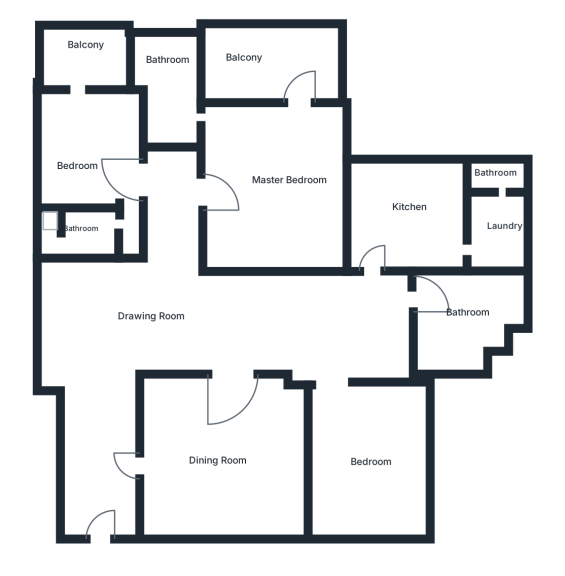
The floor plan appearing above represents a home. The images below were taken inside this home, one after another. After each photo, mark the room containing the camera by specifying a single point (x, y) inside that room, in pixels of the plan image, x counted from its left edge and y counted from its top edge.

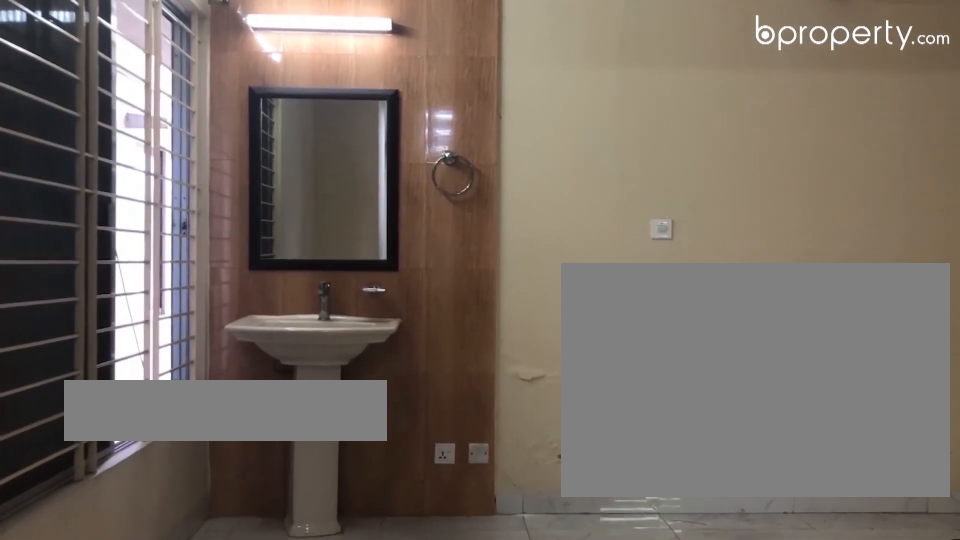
(191, 323)
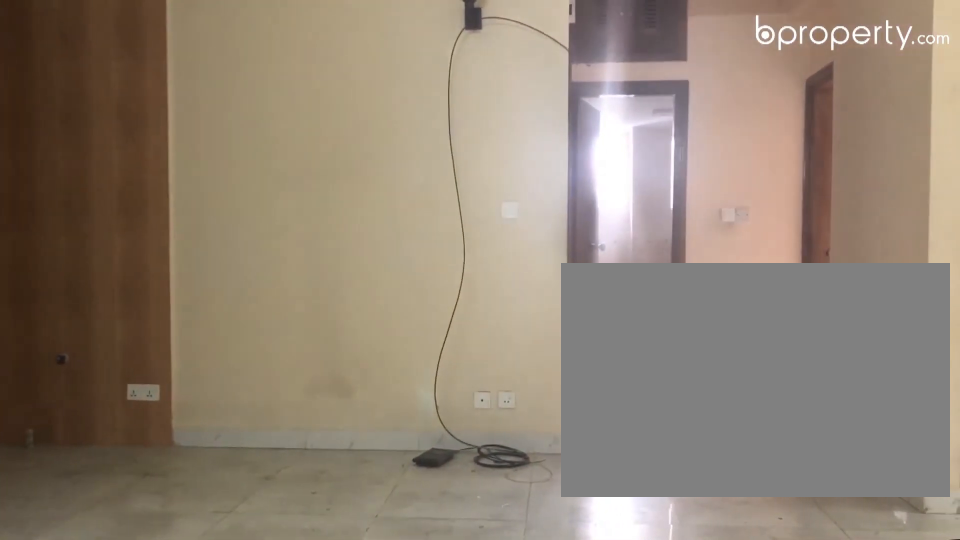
(191, 323)
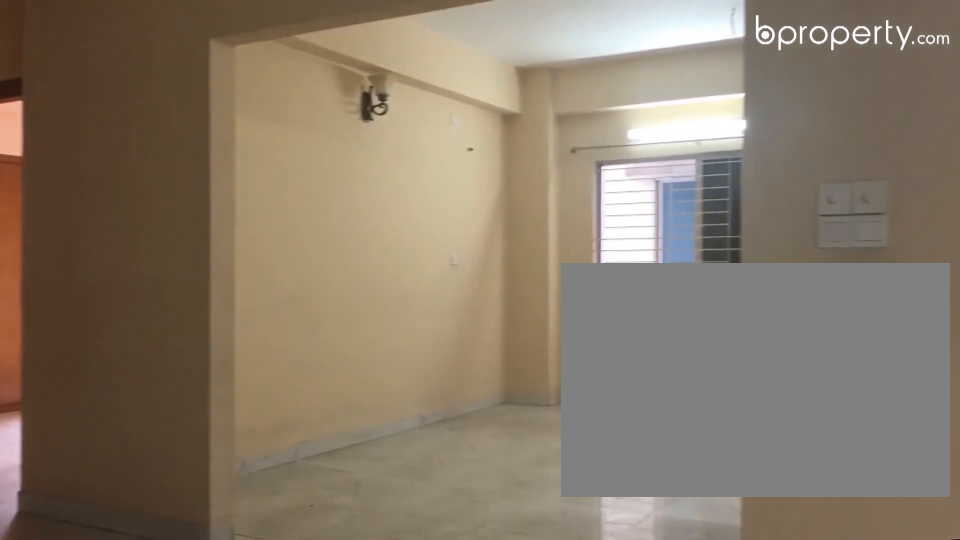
(191, 323)
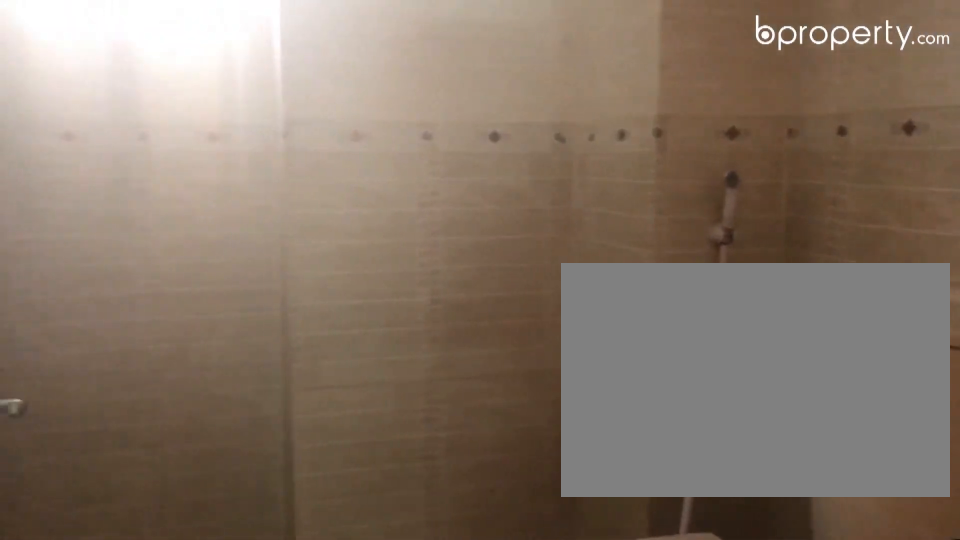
(471, 308)
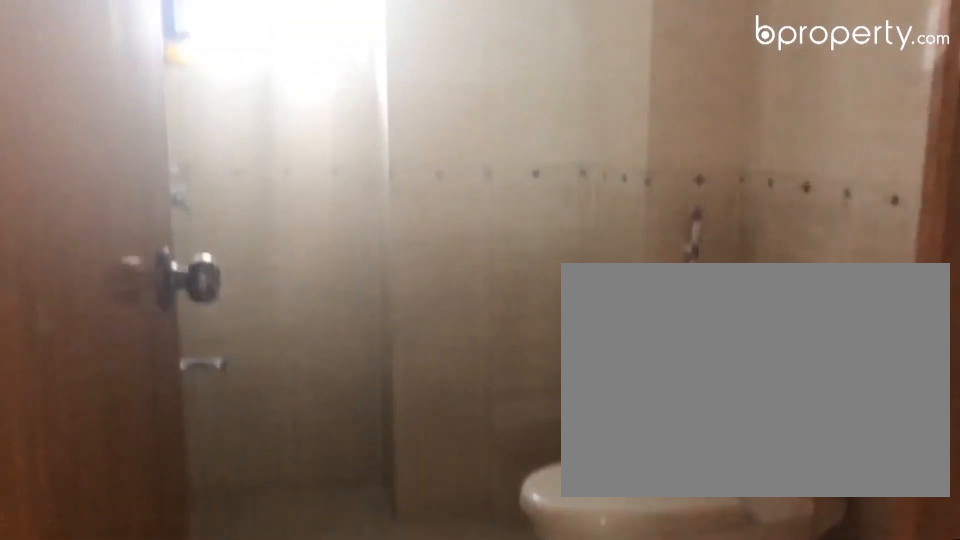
(471, 308)
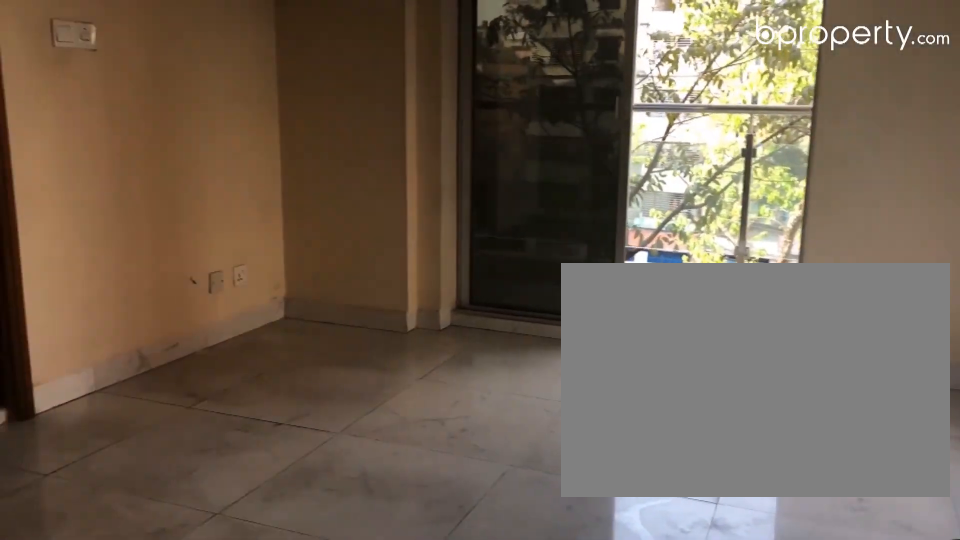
(275, 183)
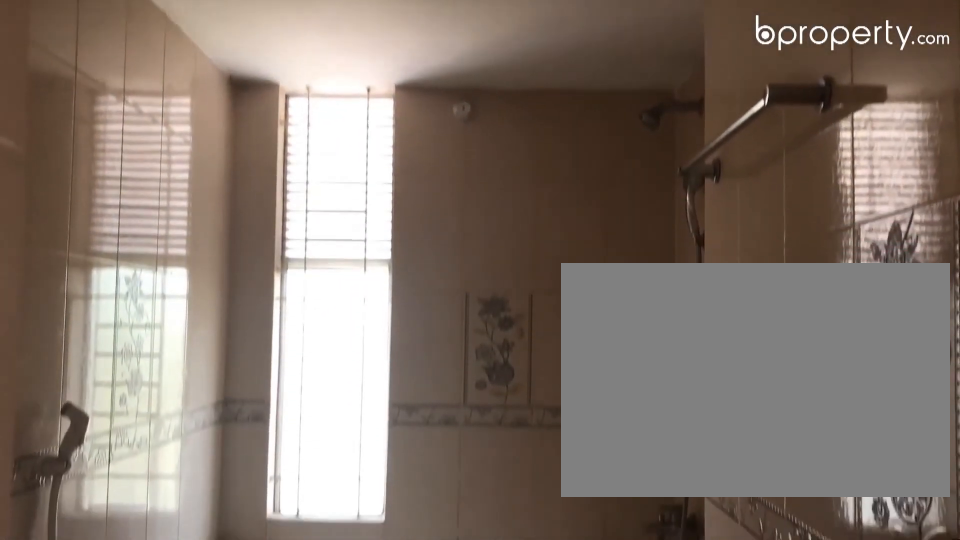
(161, 82)
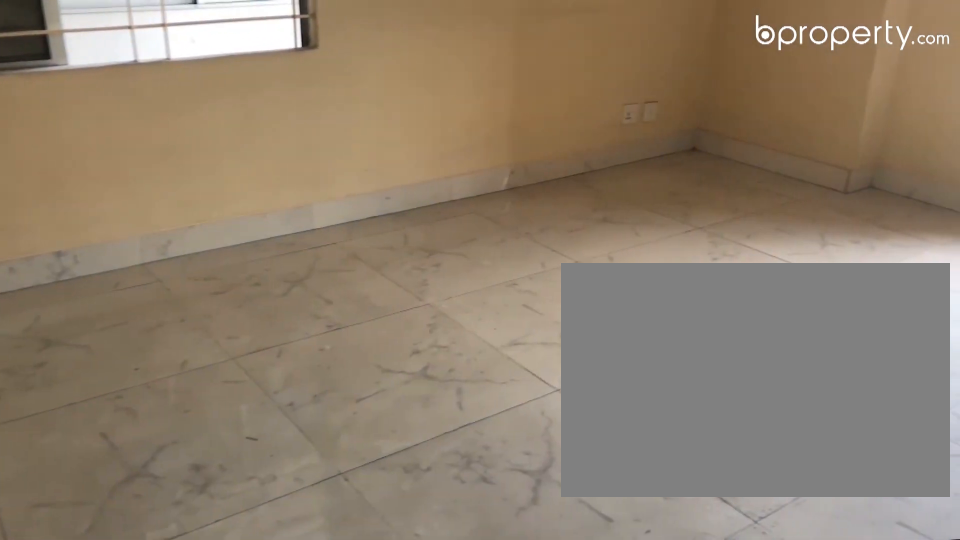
(77, 147)
